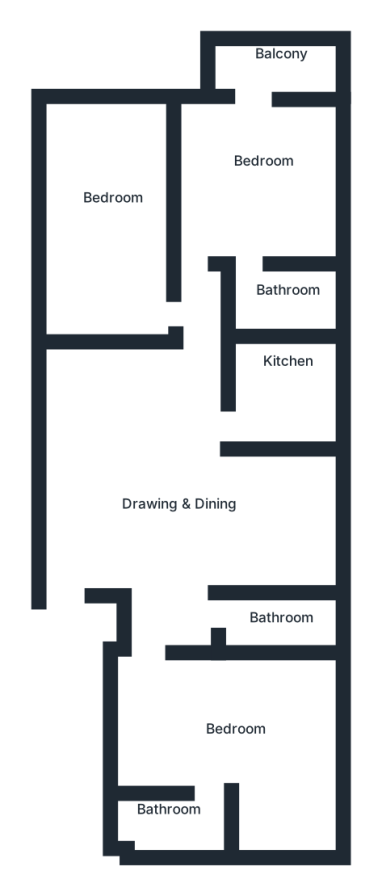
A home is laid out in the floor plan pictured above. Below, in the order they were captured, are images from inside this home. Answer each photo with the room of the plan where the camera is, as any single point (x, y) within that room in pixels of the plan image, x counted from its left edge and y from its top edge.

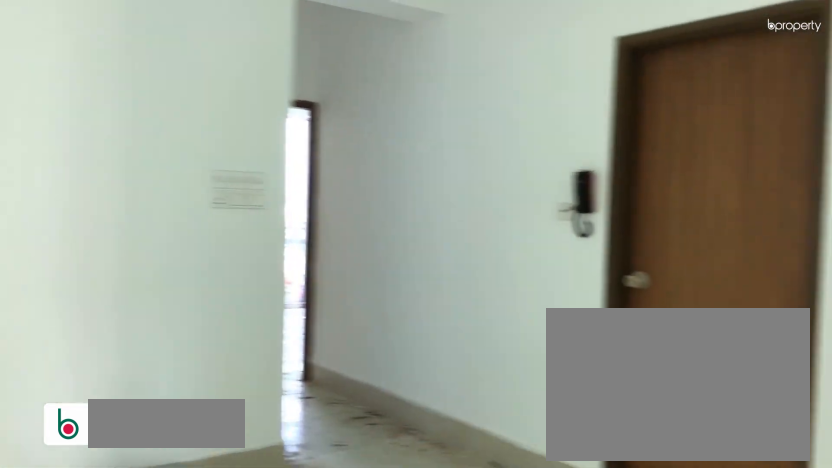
(157, 505)
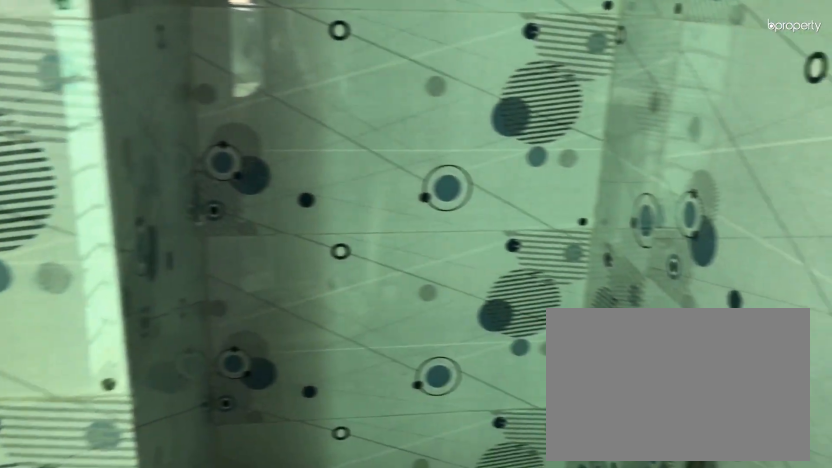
(194, 812)
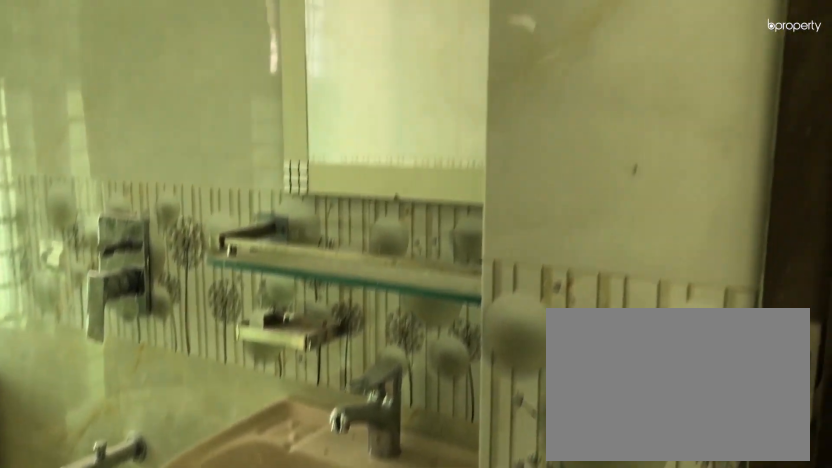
(270, 620)
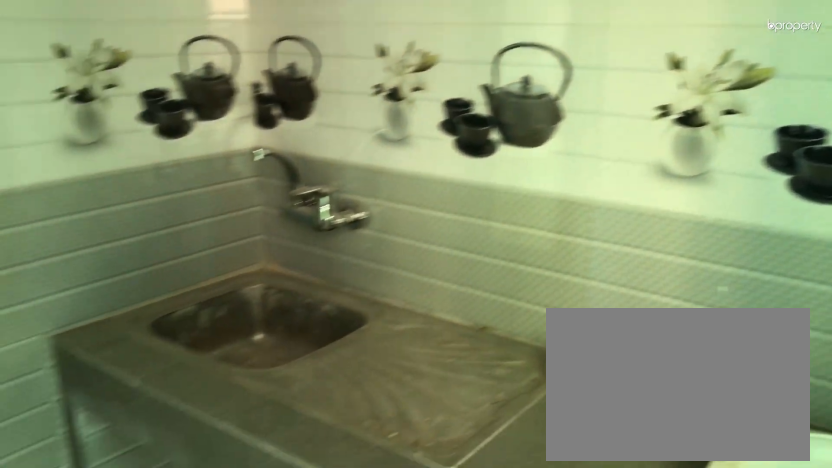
(274, 393)
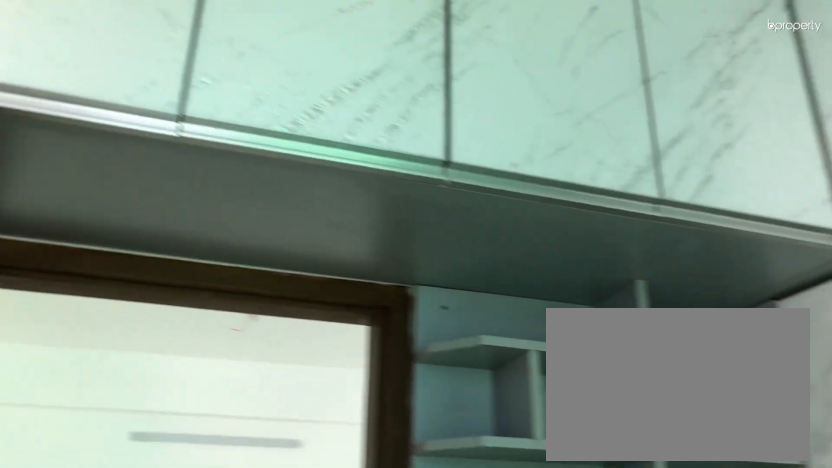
(274, 393)
